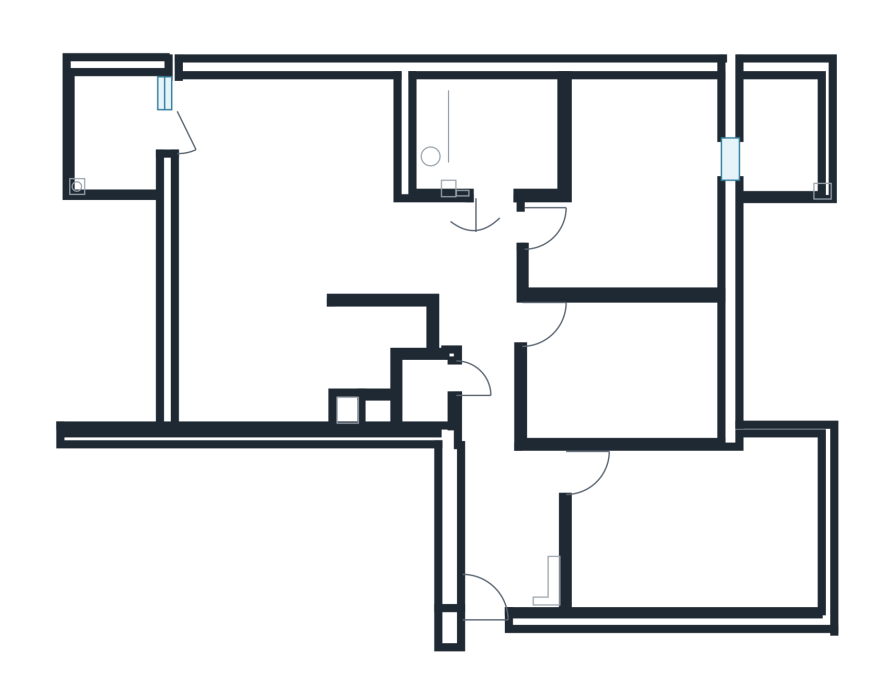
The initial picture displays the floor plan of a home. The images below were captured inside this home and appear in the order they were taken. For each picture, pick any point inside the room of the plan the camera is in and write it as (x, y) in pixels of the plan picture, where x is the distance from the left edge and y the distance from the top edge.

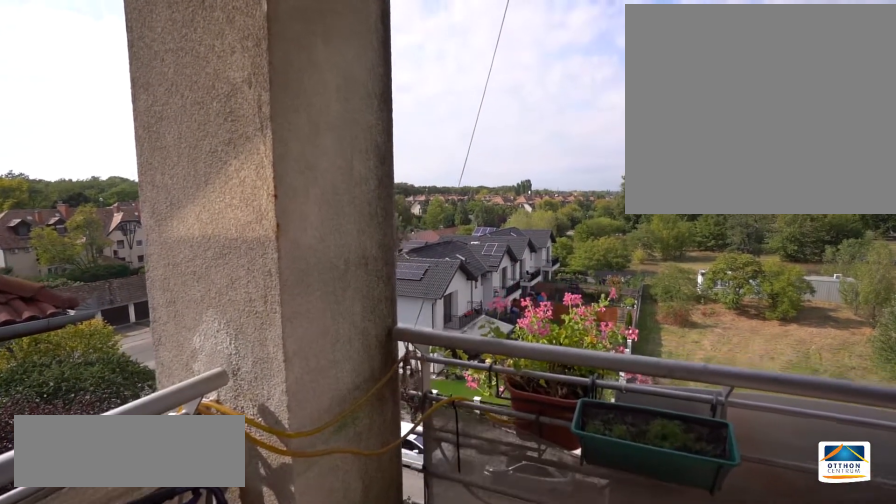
(112, 130)
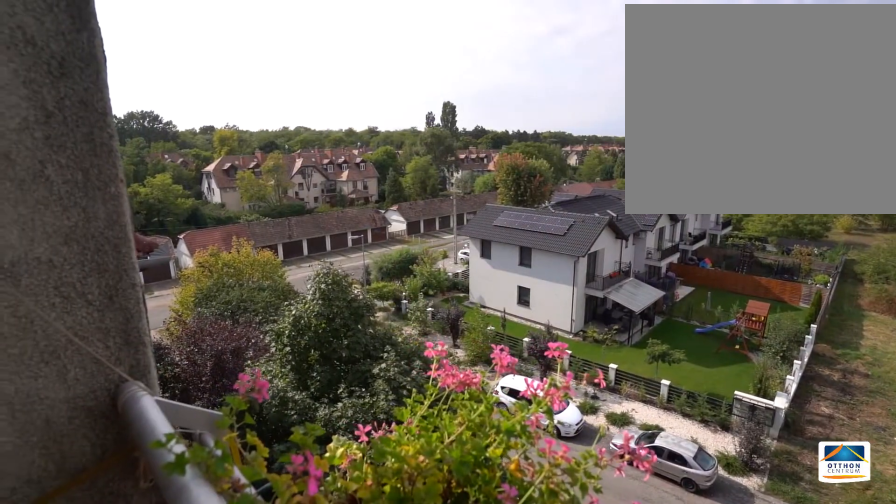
(112, 130)
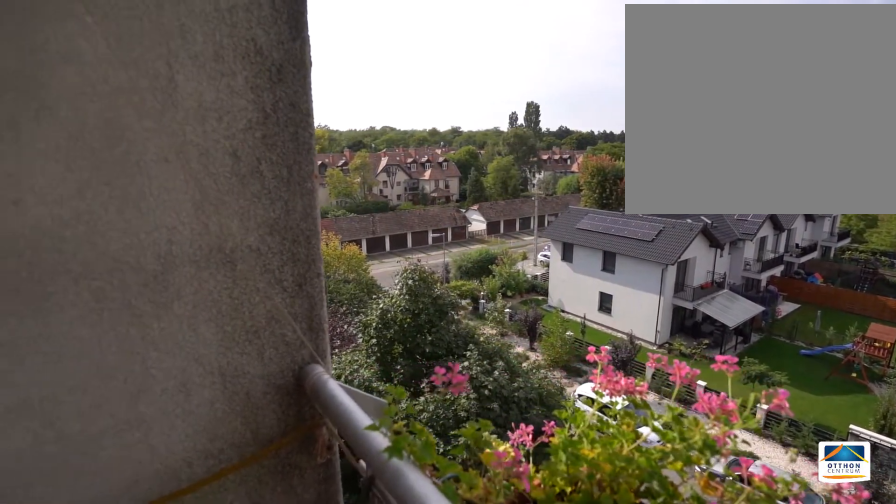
(112, 130)
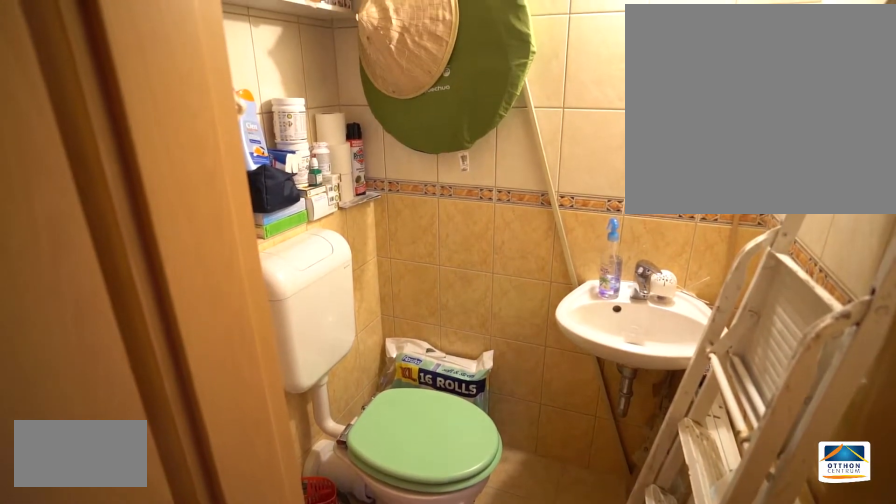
(419, 395)
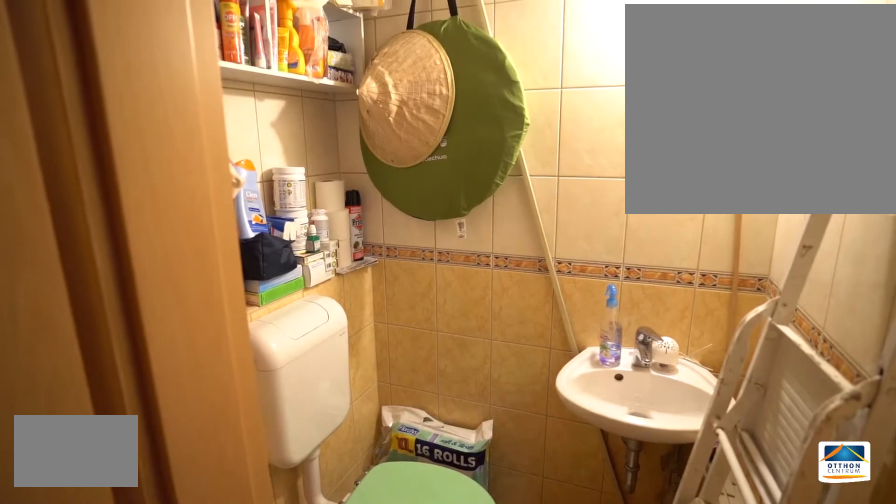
(417, 396)
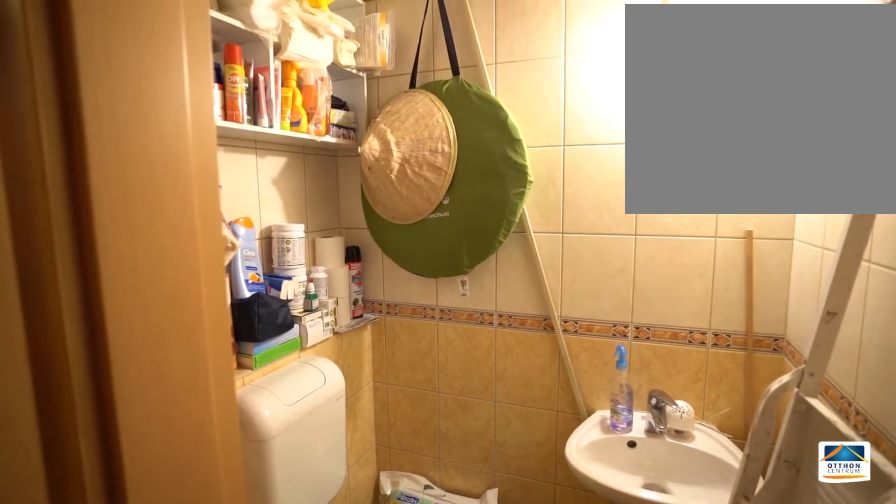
(417, 396)
